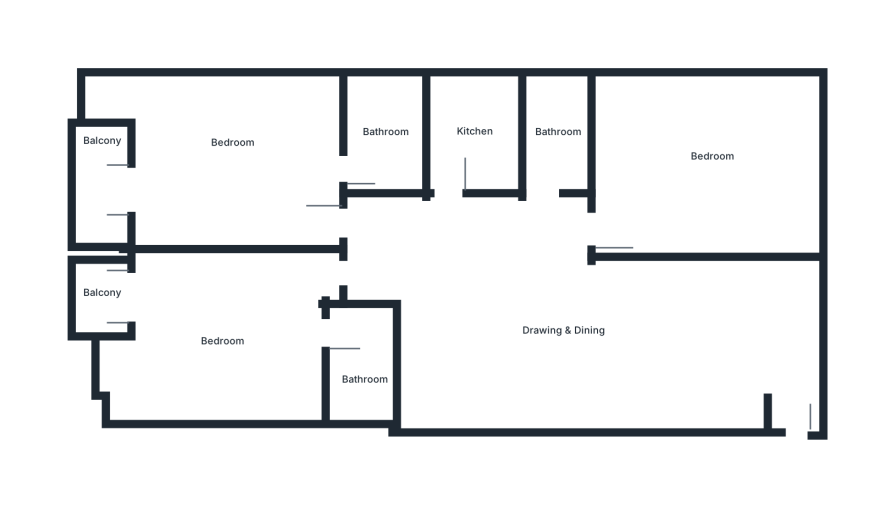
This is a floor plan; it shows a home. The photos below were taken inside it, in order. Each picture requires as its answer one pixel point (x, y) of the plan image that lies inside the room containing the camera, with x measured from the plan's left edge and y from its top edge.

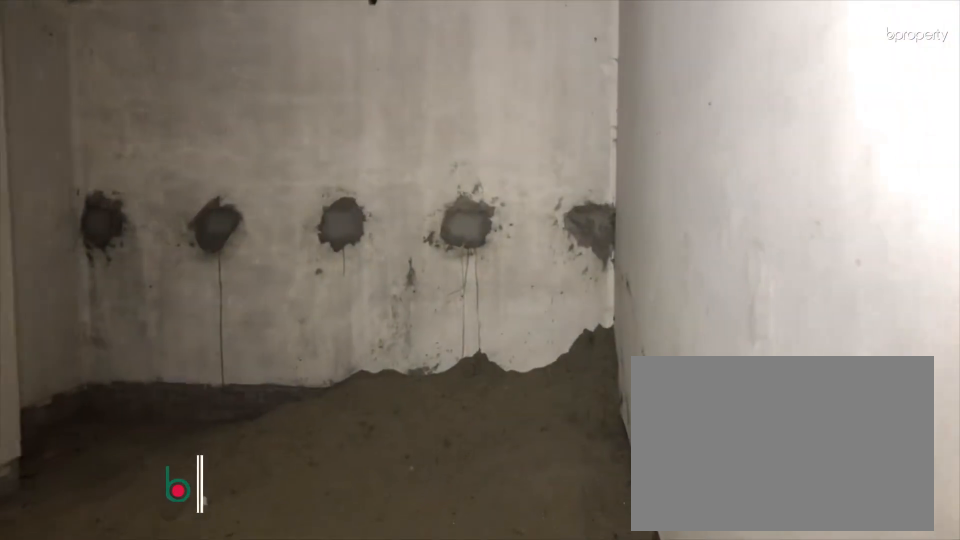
(714, 164)
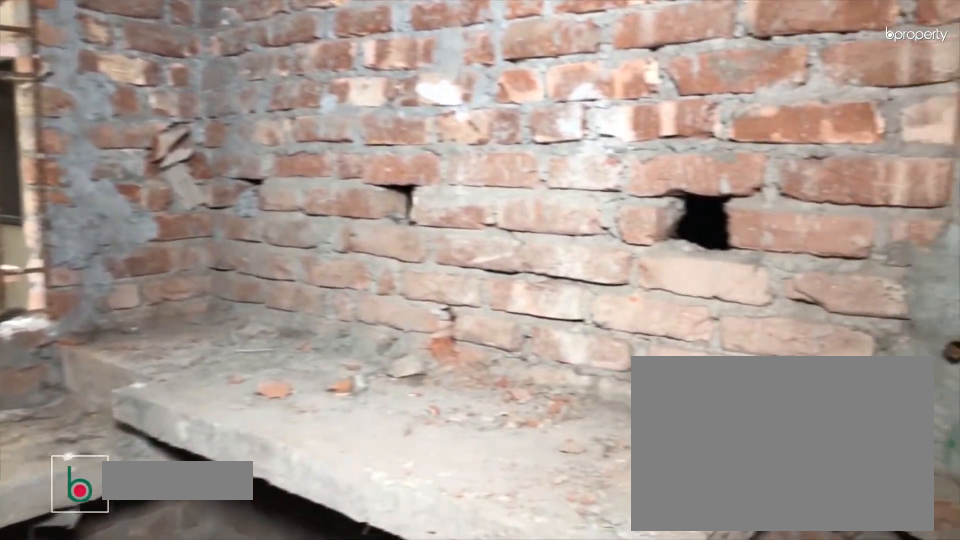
(469, 128)
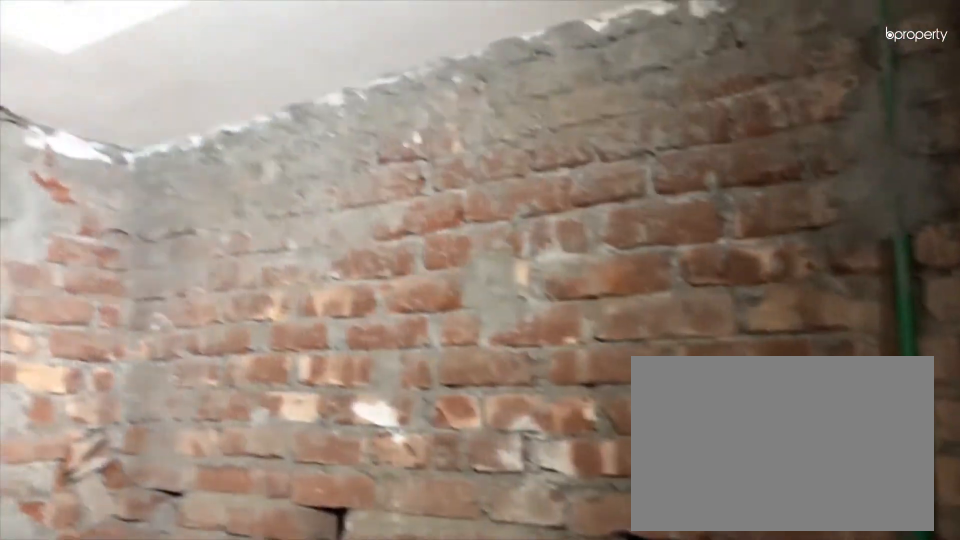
(469, 128)
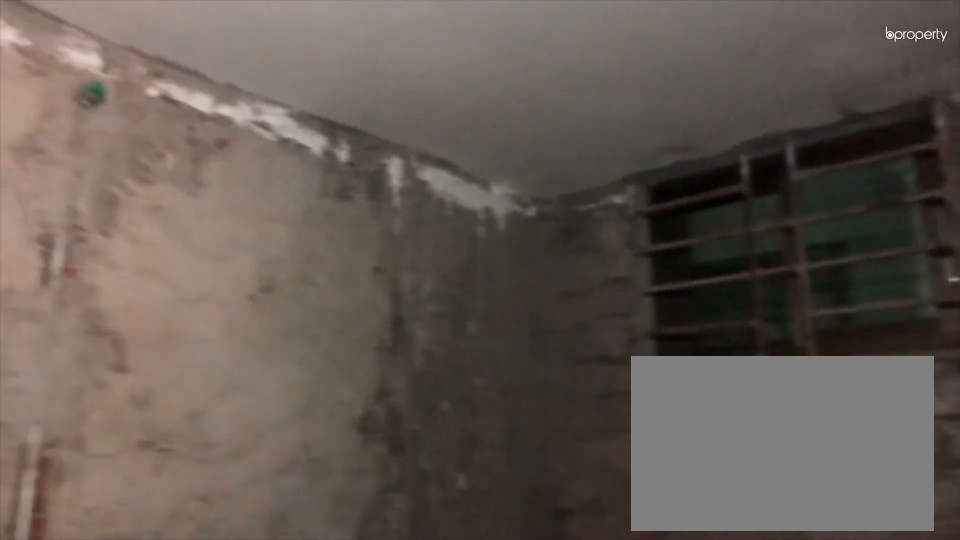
(364, 373)
